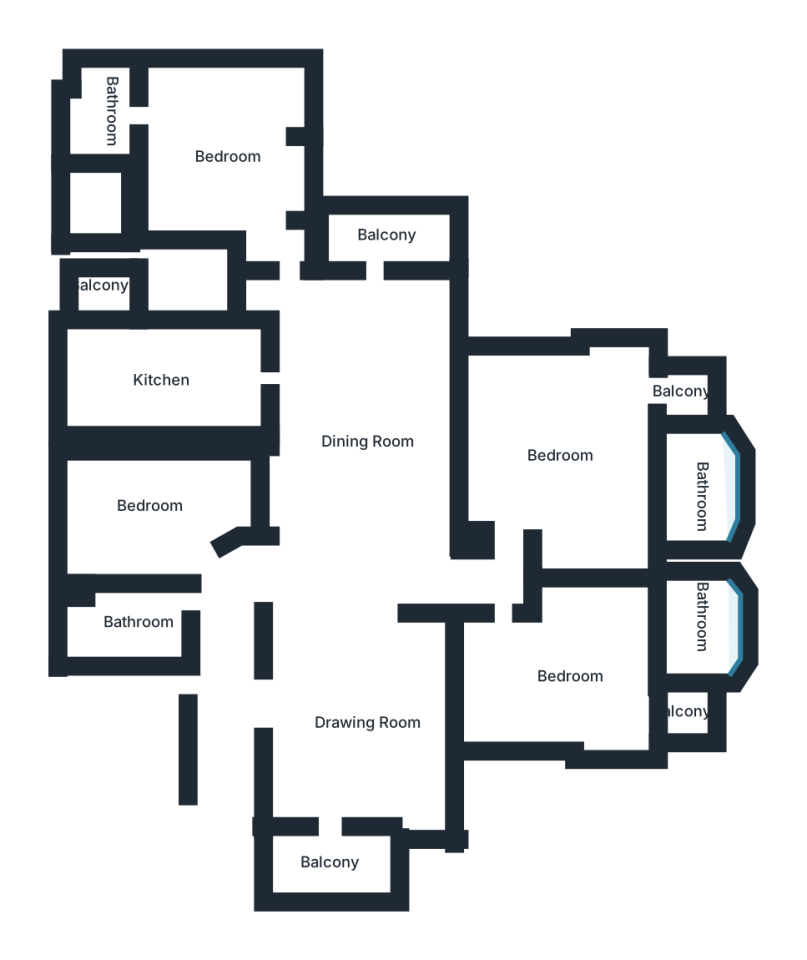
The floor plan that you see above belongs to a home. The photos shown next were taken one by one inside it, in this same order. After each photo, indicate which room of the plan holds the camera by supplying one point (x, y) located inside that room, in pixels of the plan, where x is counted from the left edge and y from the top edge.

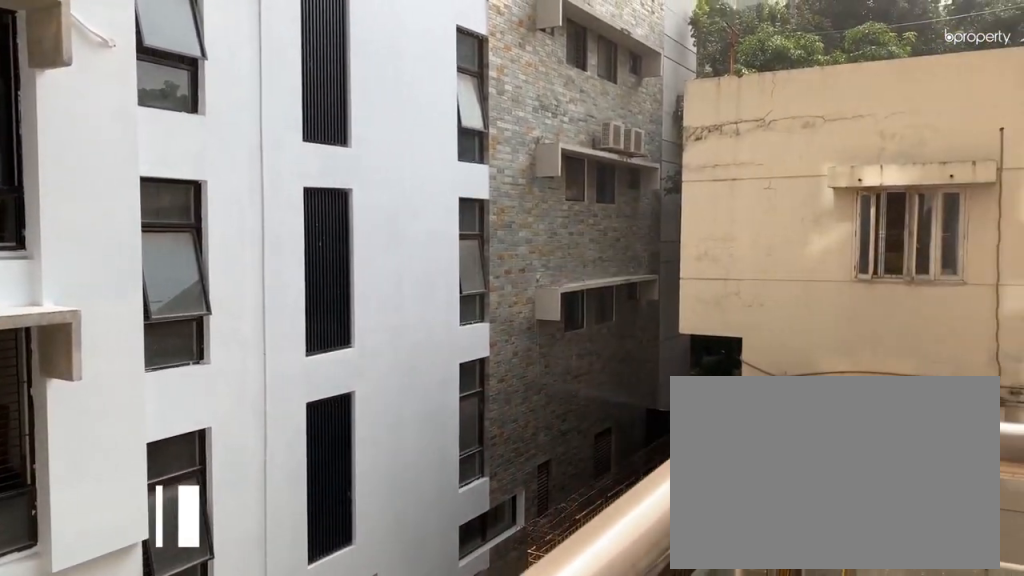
(383, 244)
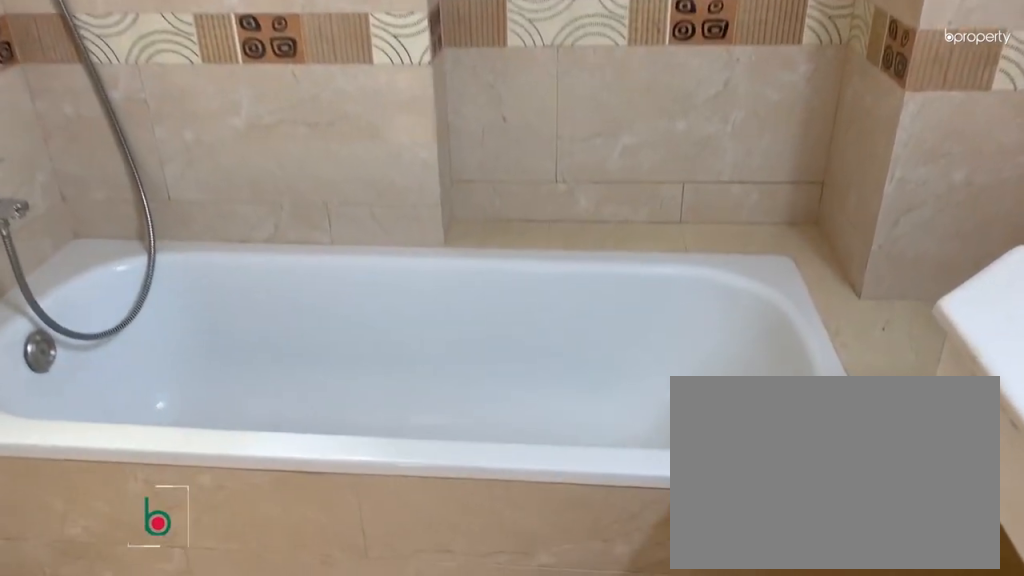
(693, 495)
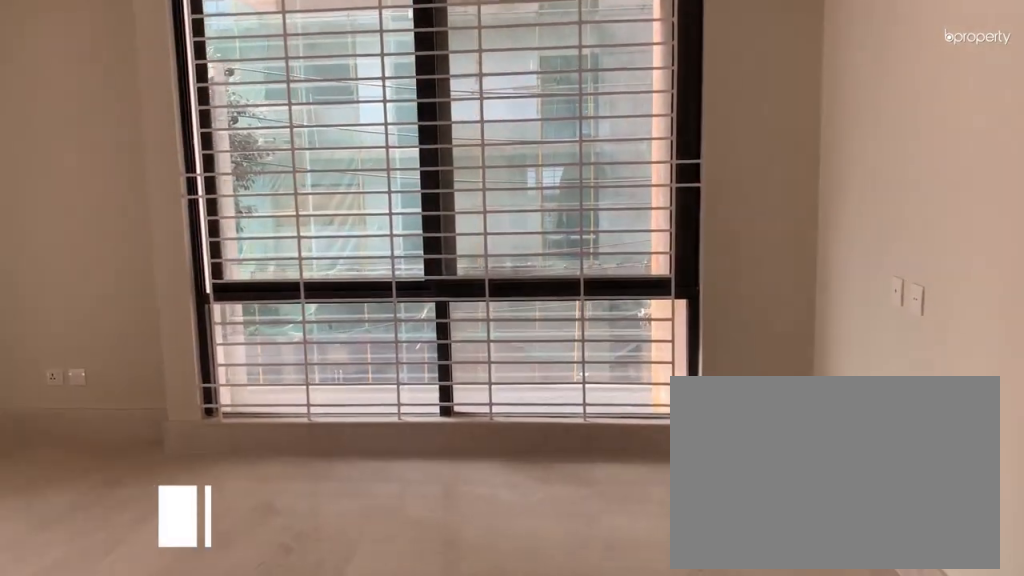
(574, 672)
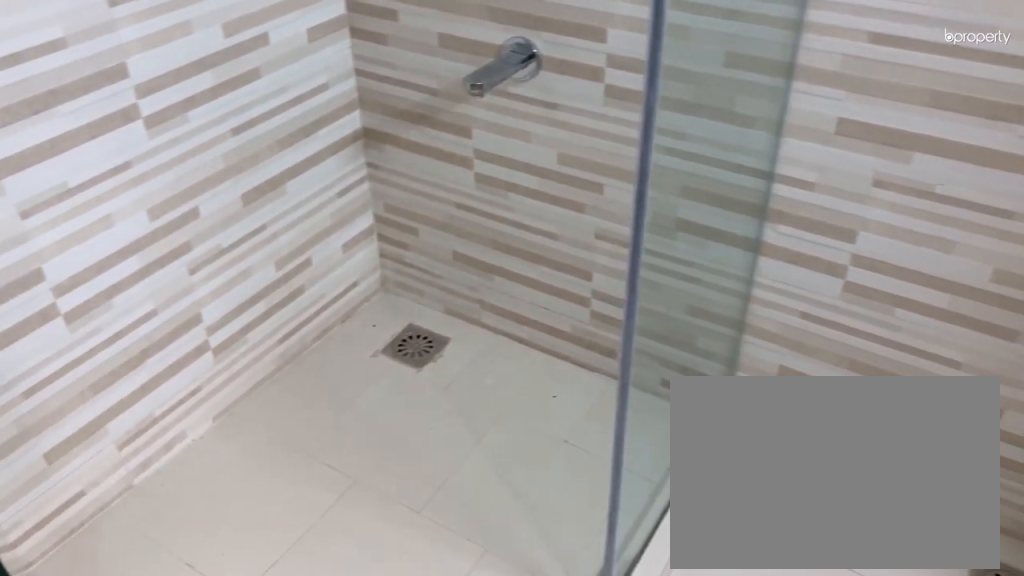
(699, 618)
